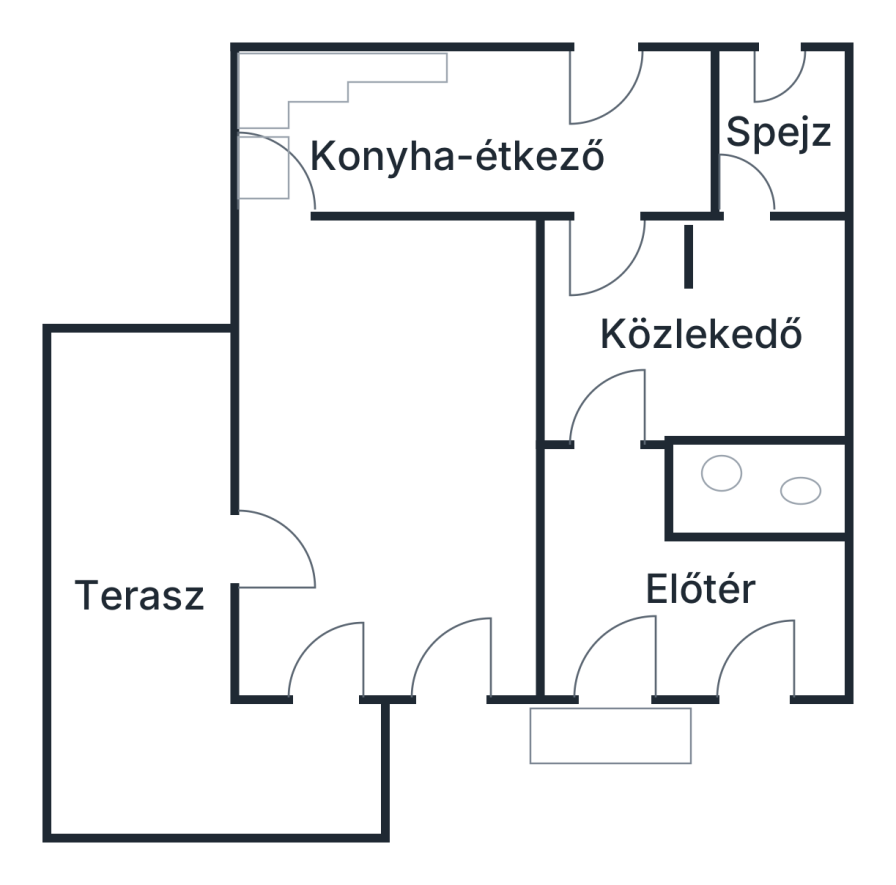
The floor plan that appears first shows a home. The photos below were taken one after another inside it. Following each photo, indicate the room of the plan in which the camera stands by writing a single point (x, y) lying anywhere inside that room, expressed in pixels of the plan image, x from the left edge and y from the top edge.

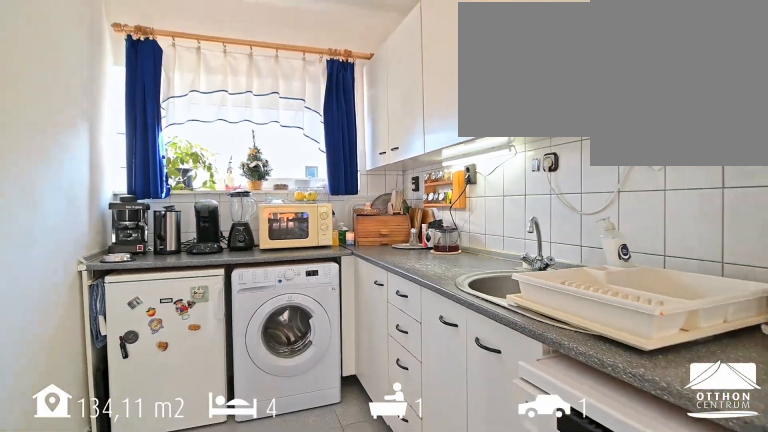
(456, 136)
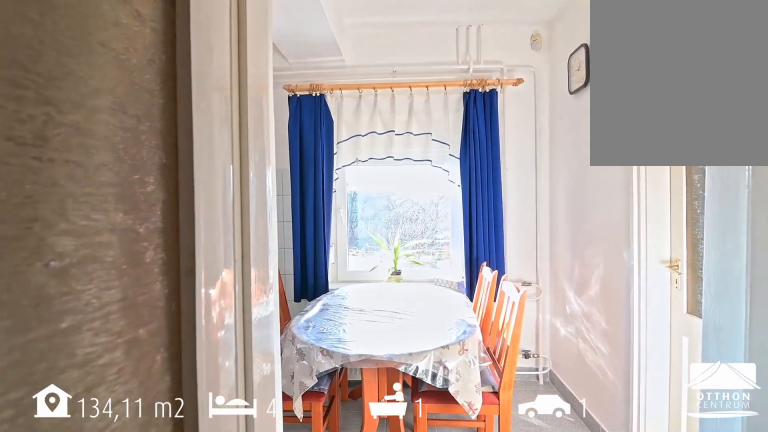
(456, 136)
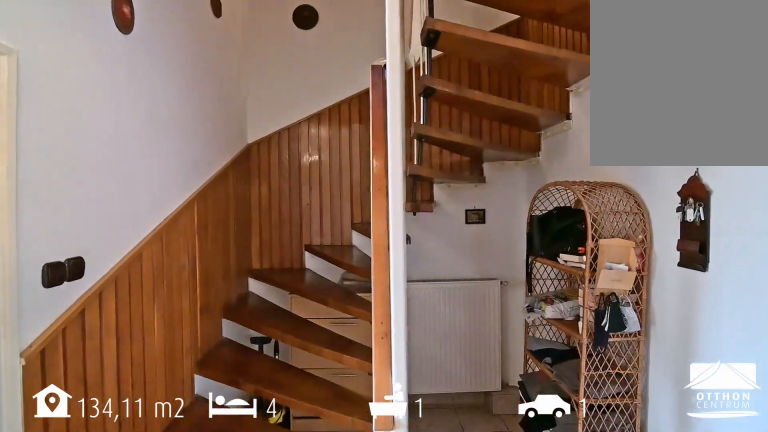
(709, 337)
